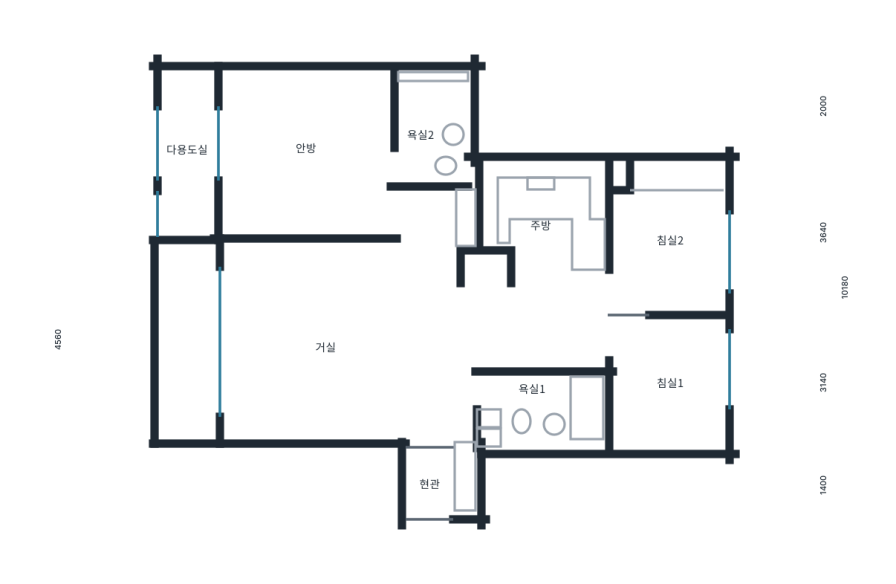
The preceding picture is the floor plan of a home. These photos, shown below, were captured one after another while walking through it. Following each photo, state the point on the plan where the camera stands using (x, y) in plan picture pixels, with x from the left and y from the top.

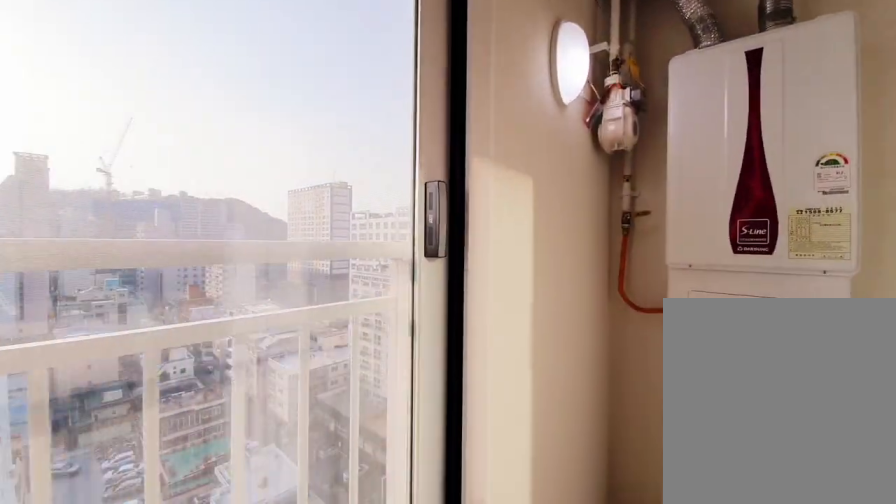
(211, 175)
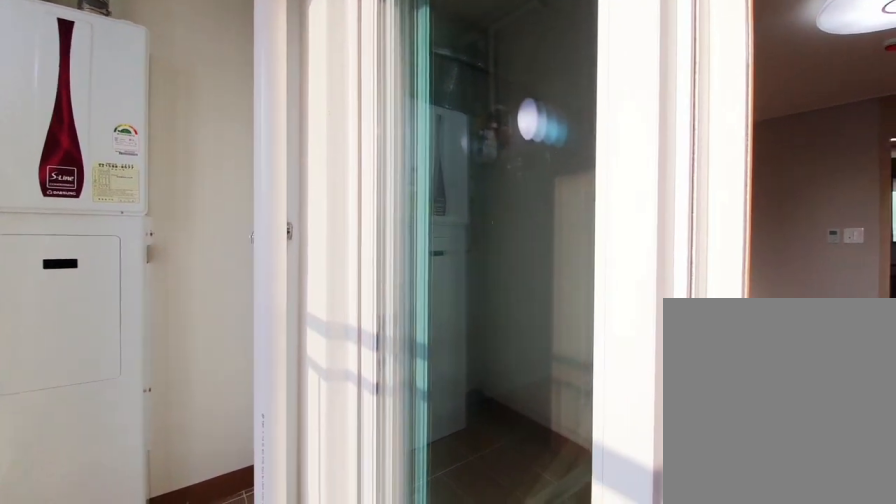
(211, 174)
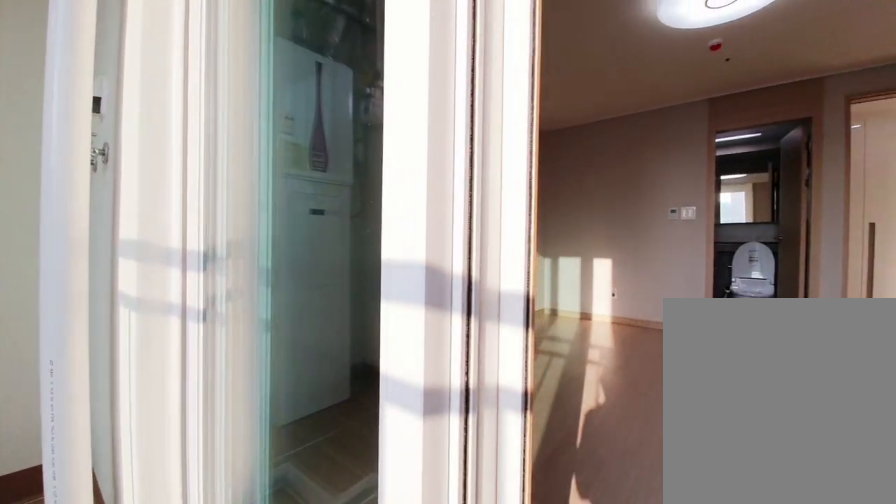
(211, 175)
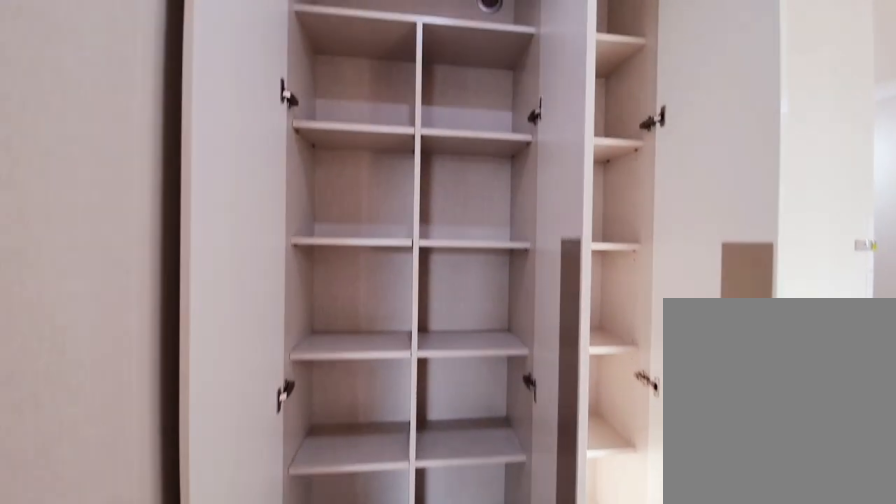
(423, 231)
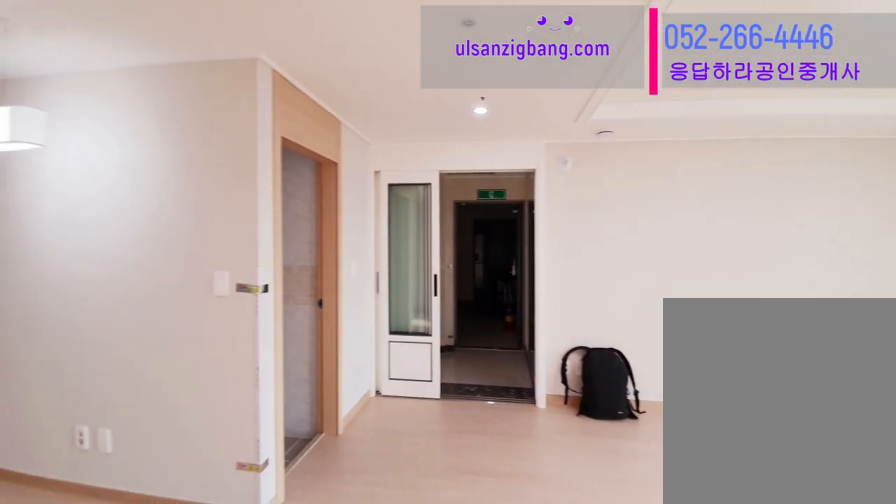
(438, 307)
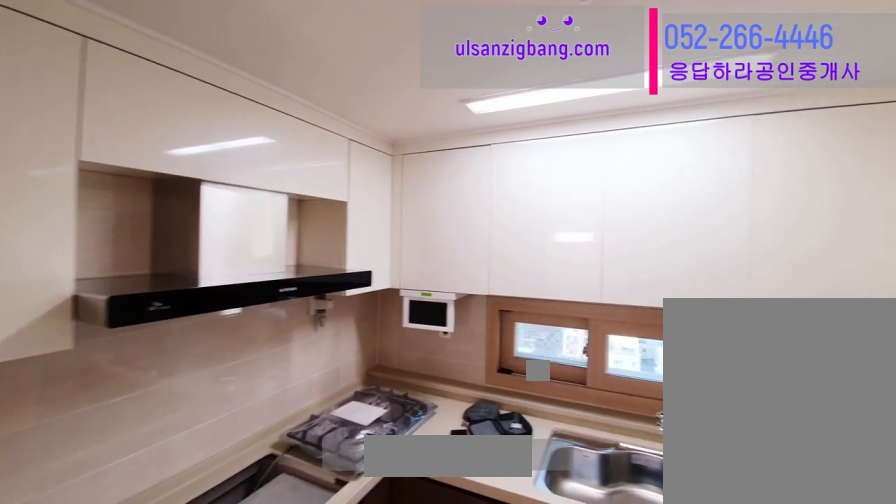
(546, 236)
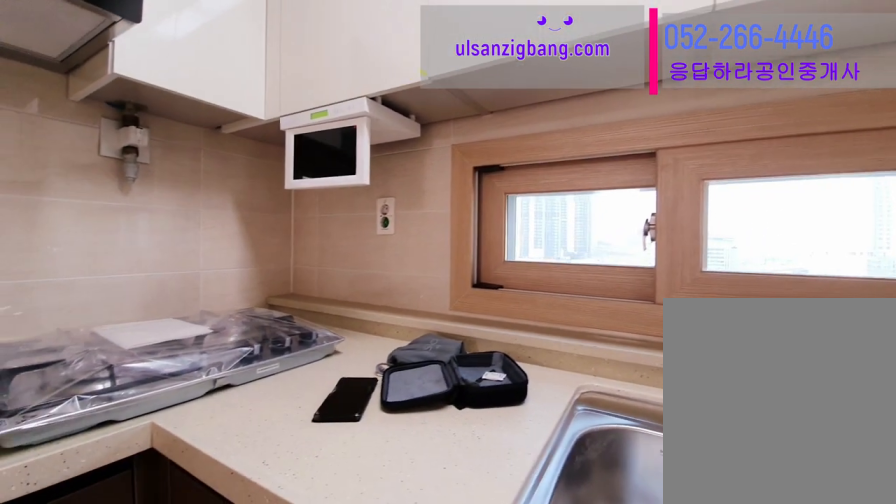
(548, 235)
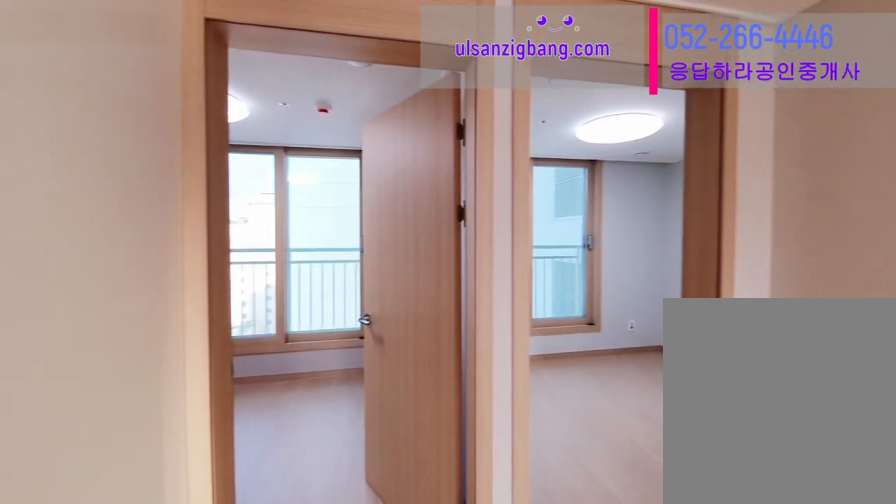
(548, 236)
